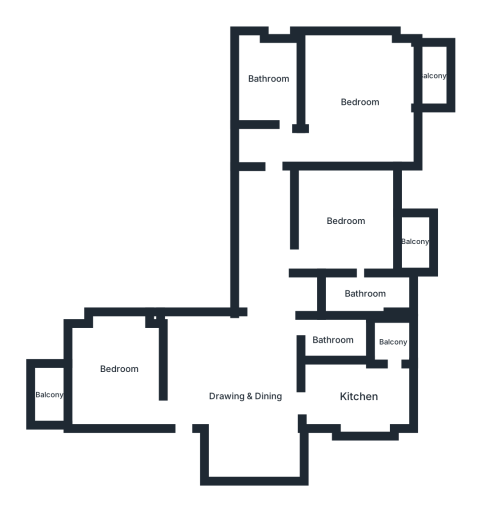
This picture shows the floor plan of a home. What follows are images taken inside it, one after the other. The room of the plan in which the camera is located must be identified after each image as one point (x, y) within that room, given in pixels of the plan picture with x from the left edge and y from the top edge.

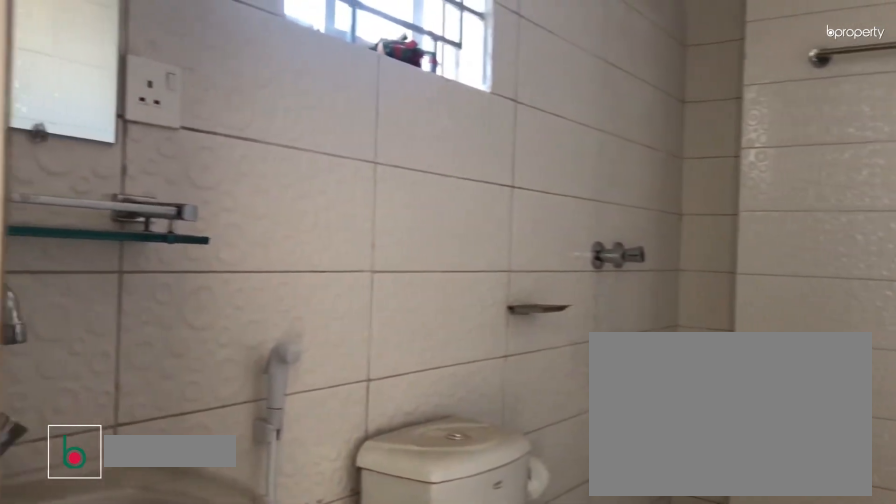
(269, 81)
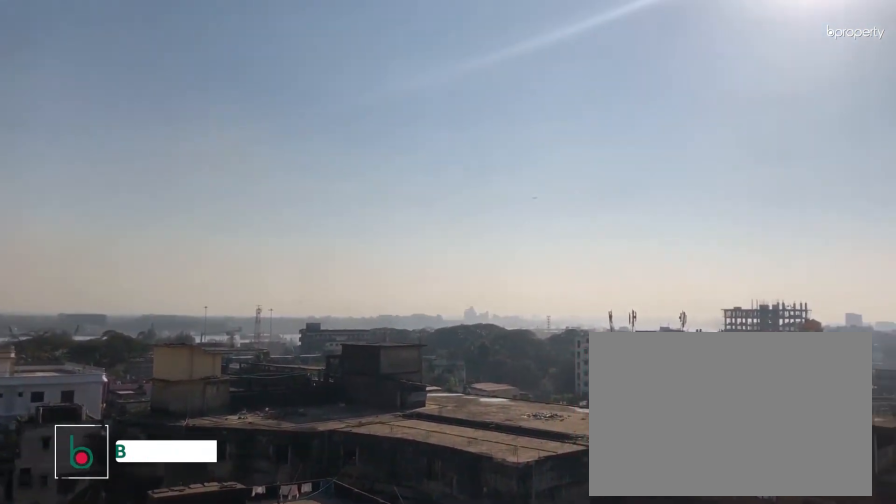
(432, 72)
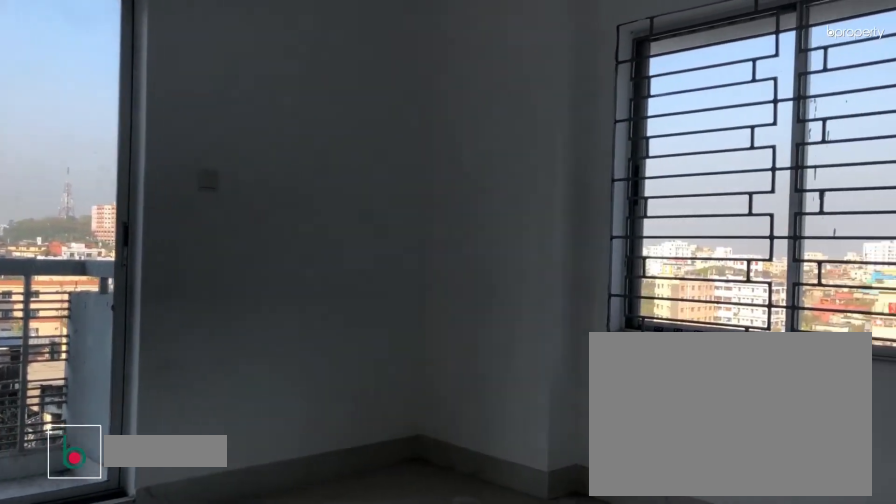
(119, 368)
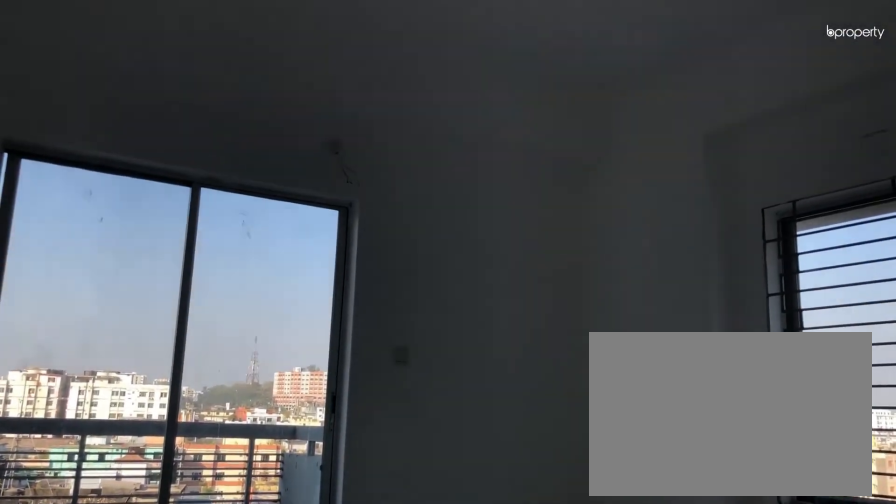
(117, 366)
